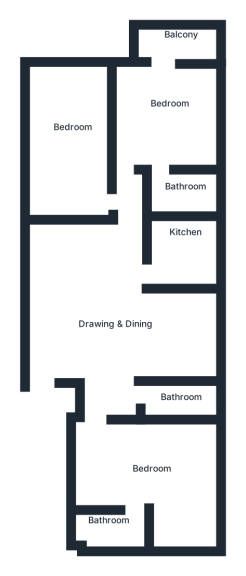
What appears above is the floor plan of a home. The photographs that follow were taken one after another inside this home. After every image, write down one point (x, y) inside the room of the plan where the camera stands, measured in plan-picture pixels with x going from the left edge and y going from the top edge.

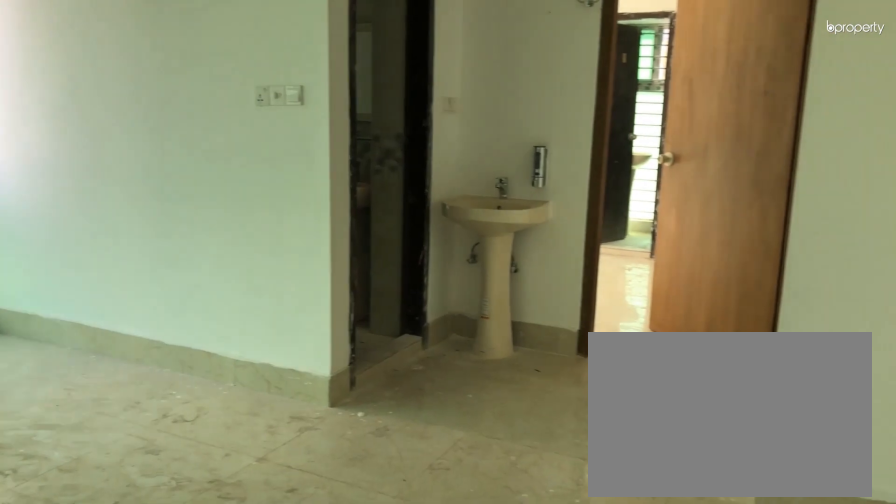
(101, 325)
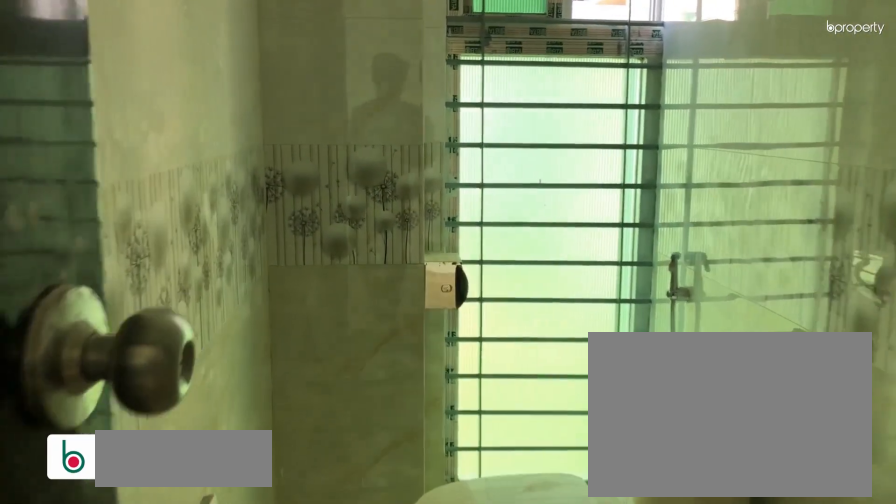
(174, 399)
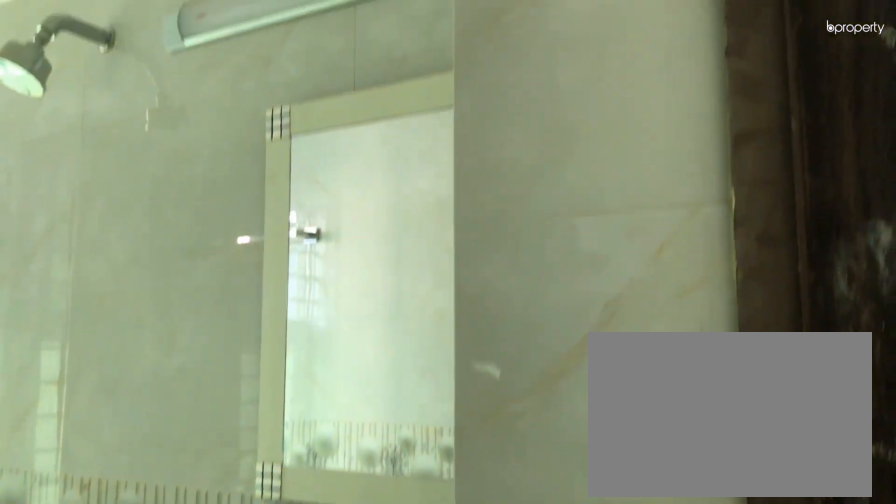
(174, 399)
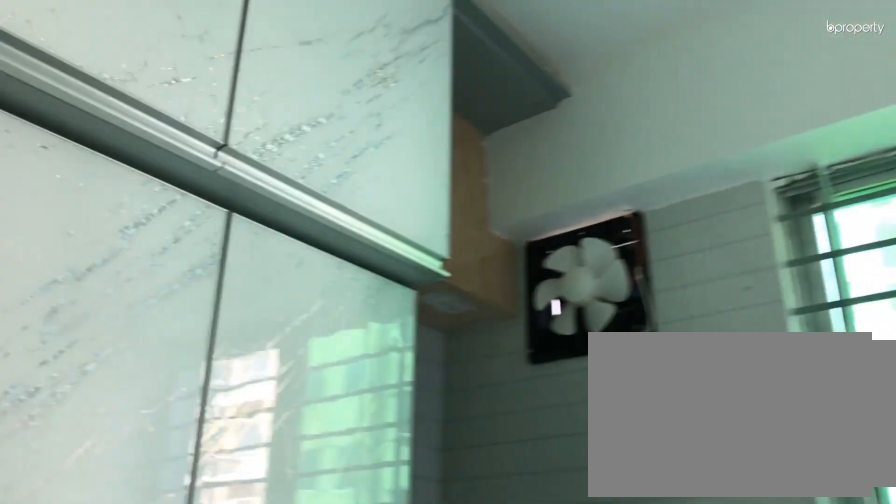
(176, 252)
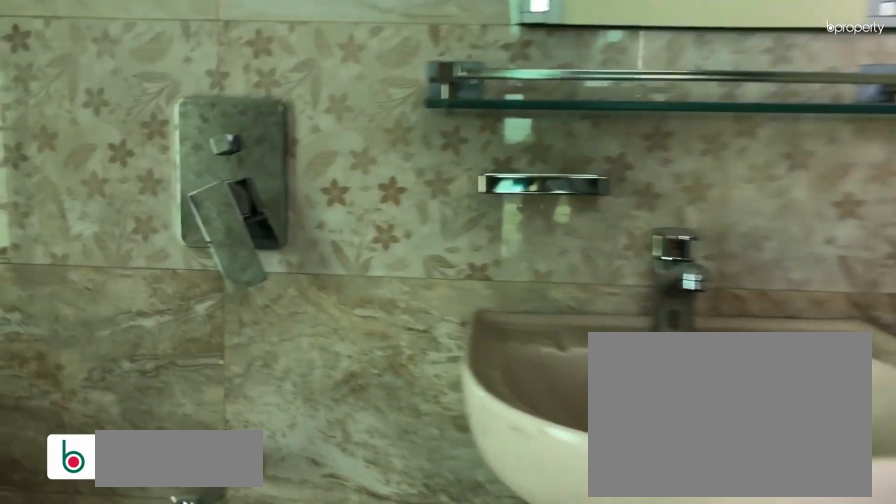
(180, 190)
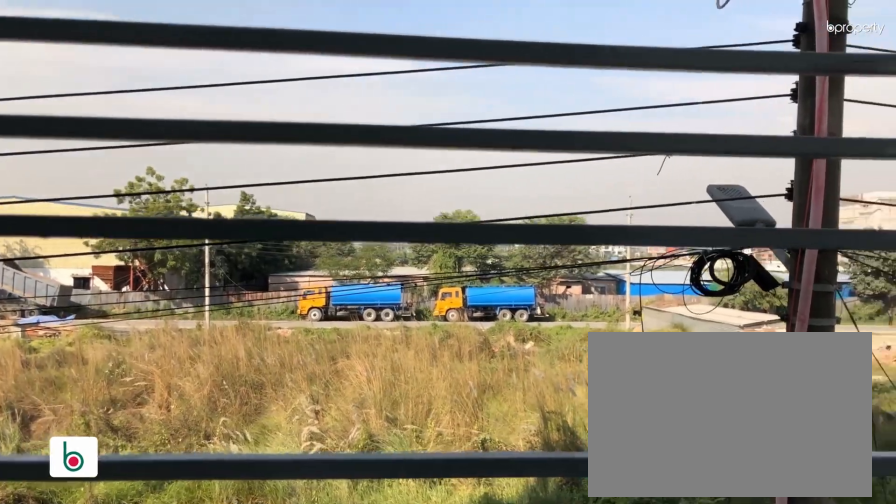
(168, 38)
